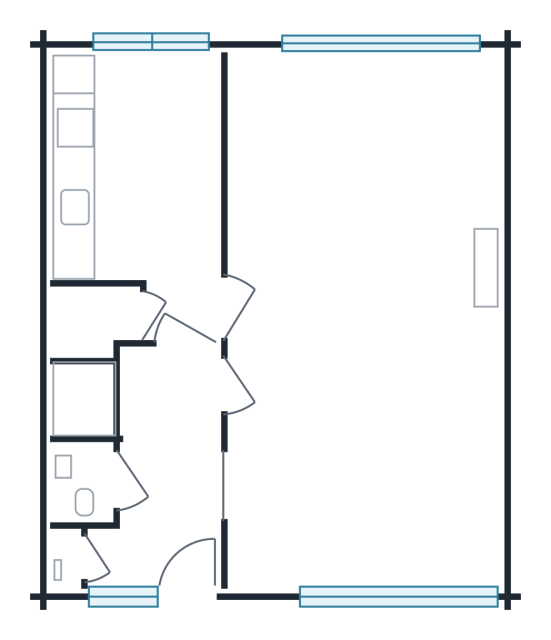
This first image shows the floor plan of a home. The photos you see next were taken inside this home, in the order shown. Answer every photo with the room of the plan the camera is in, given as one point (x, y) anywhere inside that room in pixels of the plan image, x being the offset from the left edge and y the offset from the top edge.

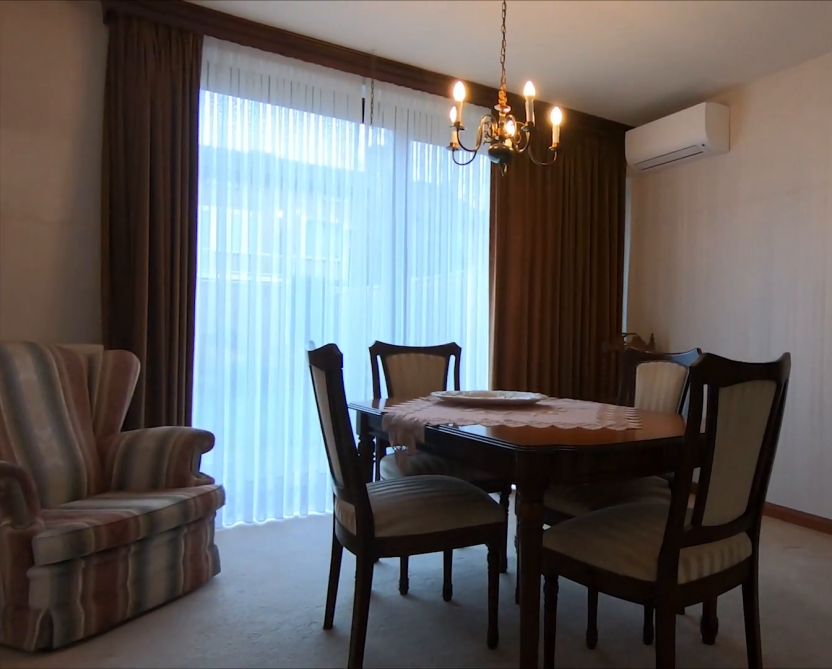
(255, 519)
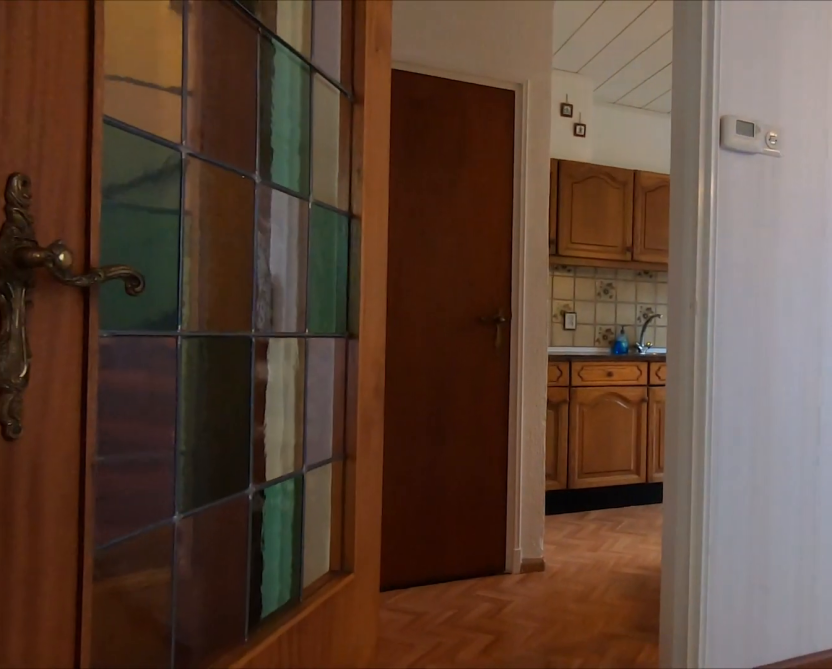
(479, 400)
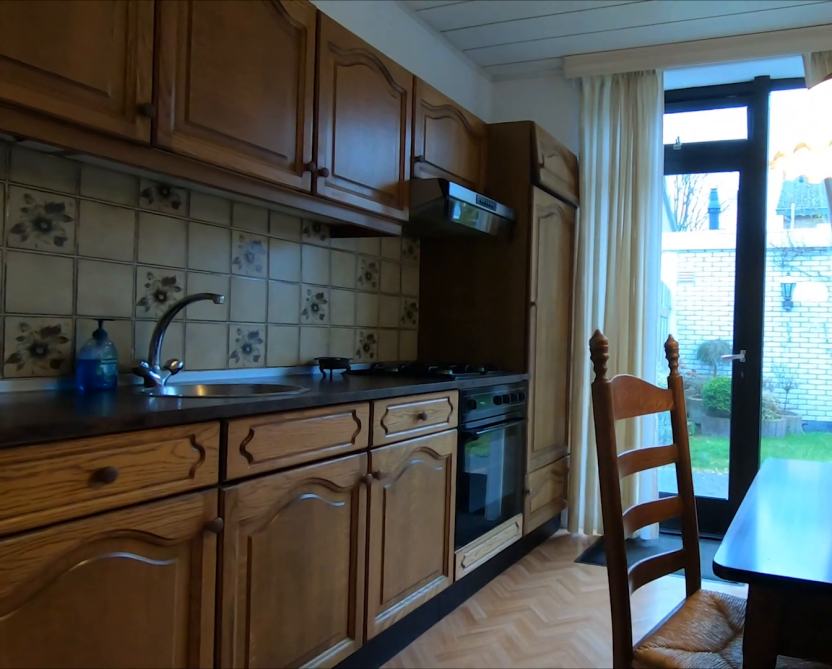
(161, 187)
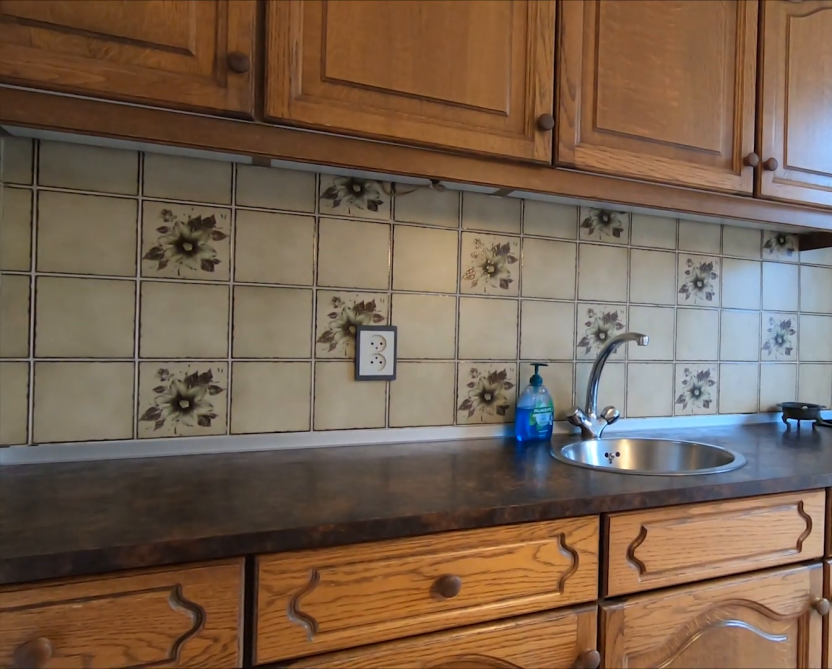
(161, 187)
